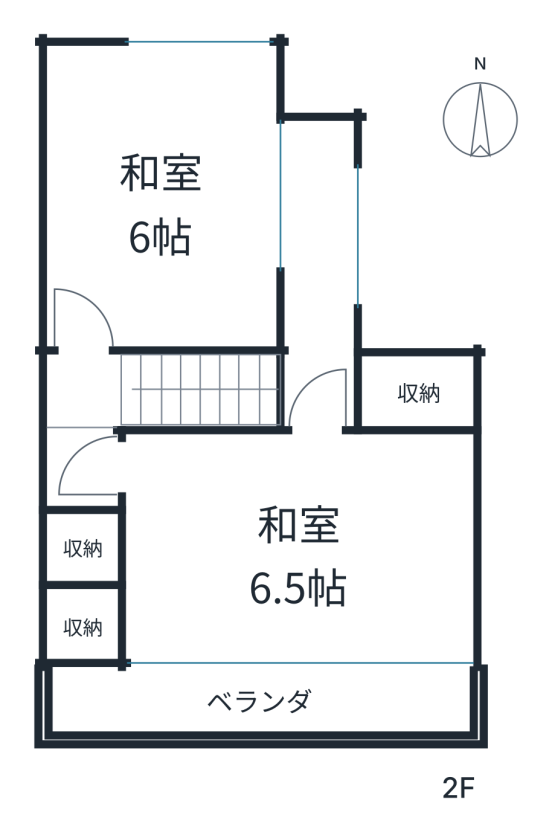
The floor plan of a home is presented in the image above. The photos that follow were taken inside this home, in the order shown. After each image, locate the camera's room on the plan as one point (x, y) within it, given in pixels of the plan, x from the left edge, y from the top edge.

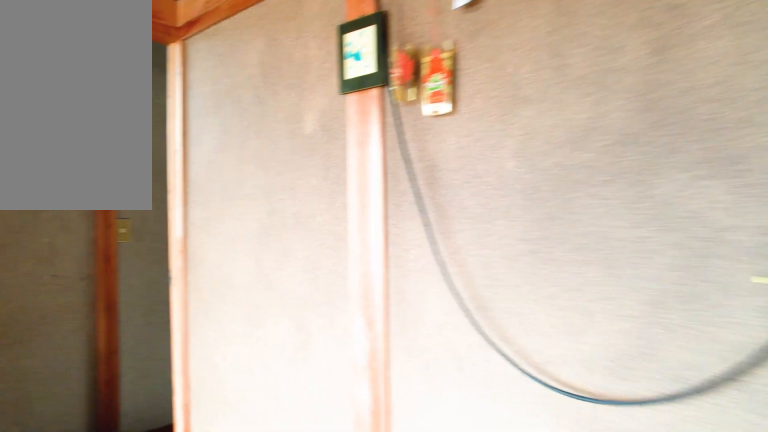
(297, 592)
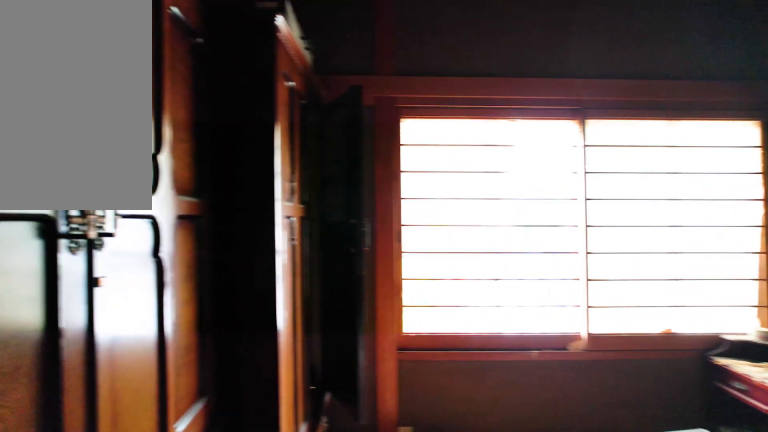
(160, 193)
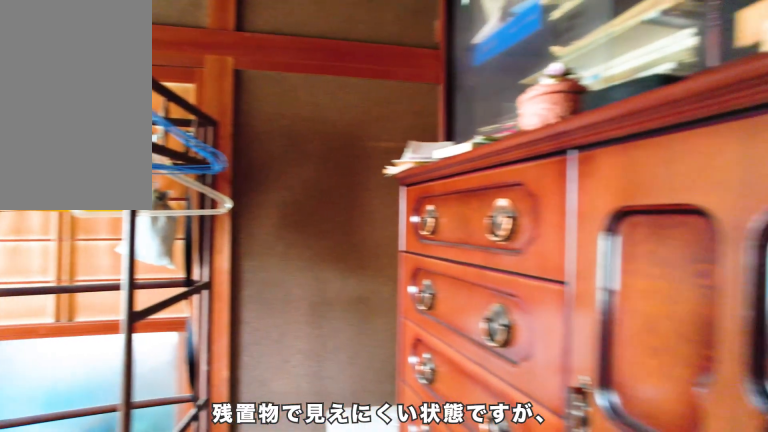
(160, 193)
